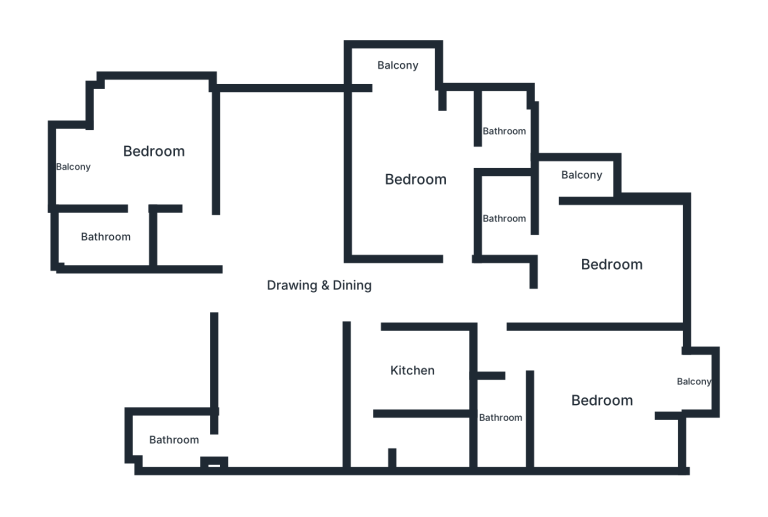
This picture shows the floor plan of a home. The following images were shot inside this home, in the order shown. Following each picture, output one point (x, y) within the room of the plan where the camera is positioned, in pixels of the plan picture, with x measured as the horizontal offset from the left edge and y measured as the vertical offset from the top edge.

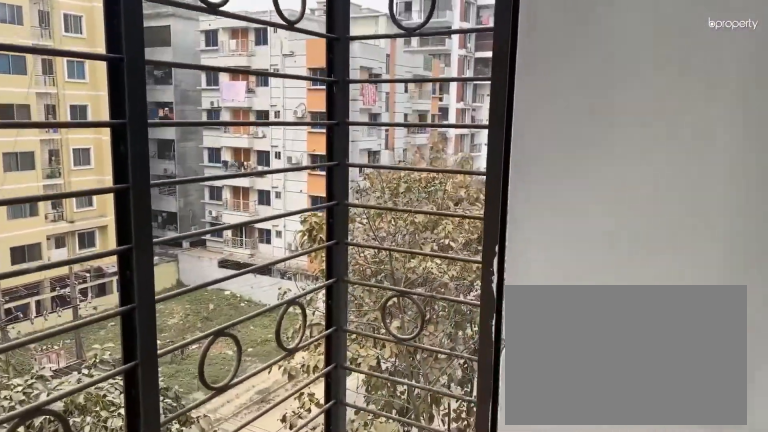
(582, 176)
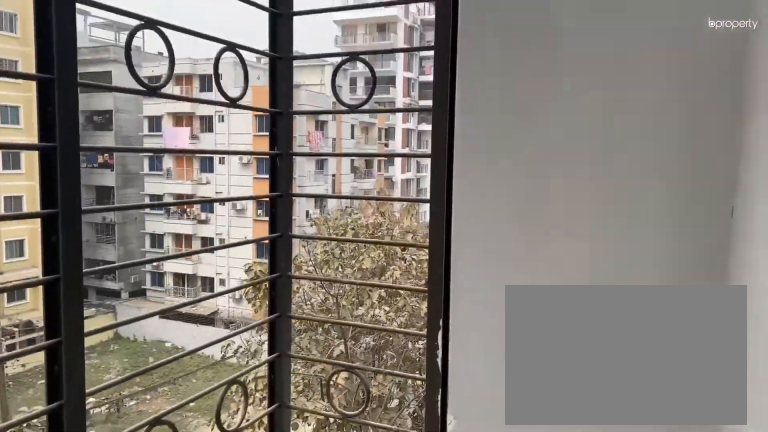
(582, 176)
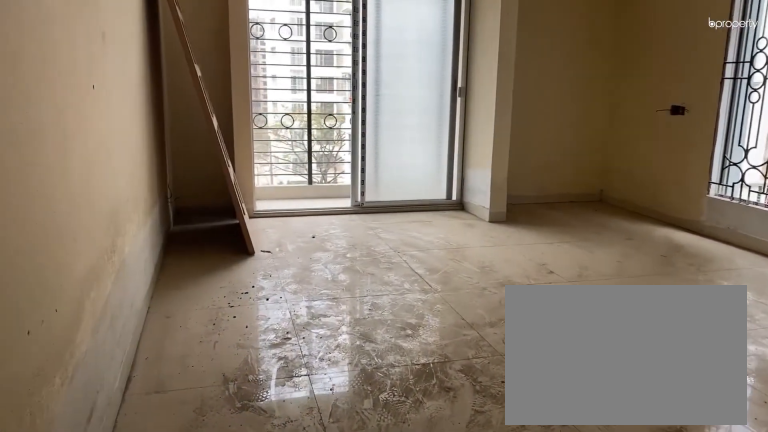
(602, 400)
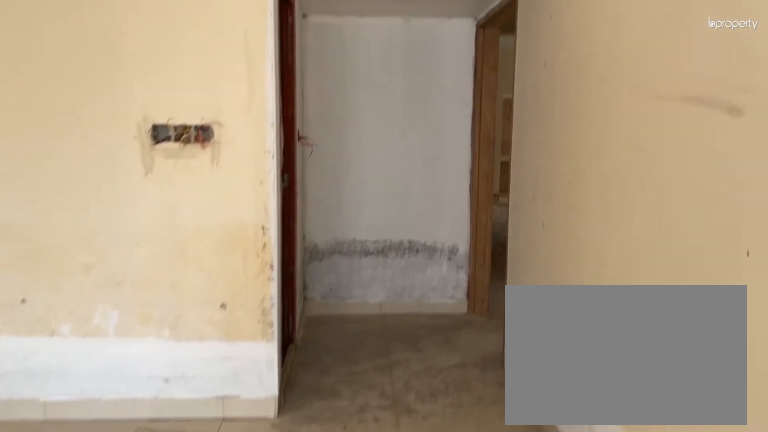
(602, 400)
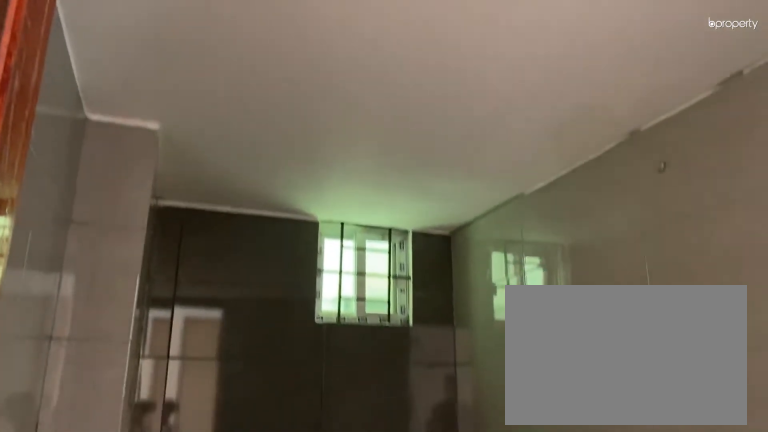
(500, 416)
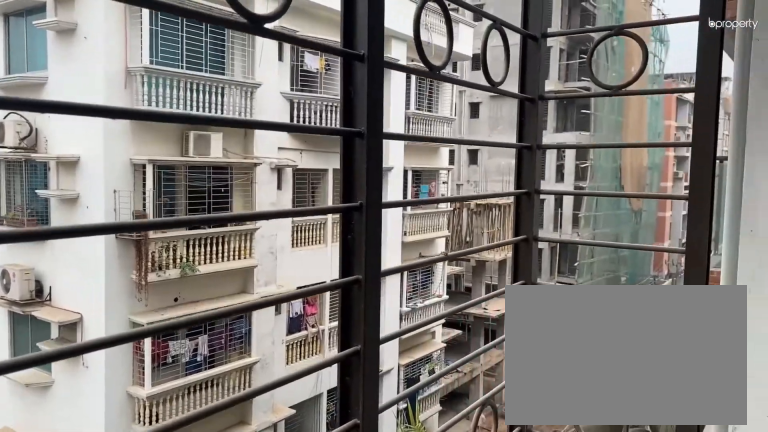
(694, 382)
